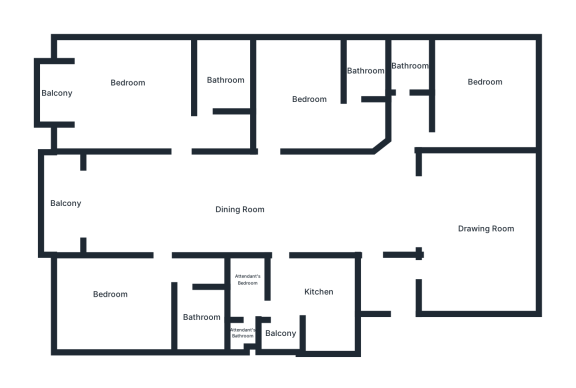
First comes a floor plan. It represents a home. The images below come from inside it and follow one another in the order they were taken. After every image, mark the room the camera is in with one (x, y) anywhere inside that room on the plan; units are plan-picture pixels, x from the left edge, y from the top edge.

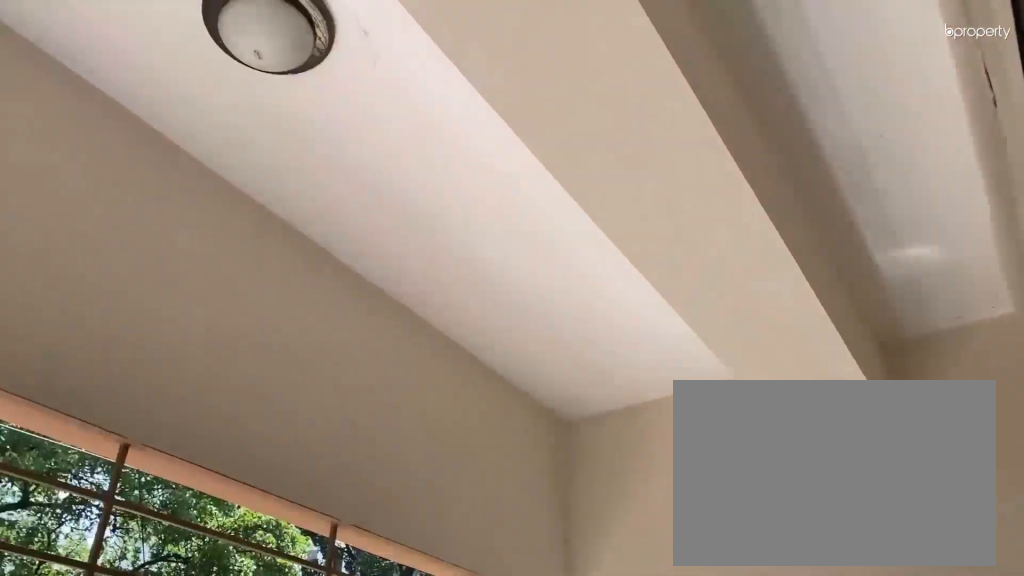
(52, 201)
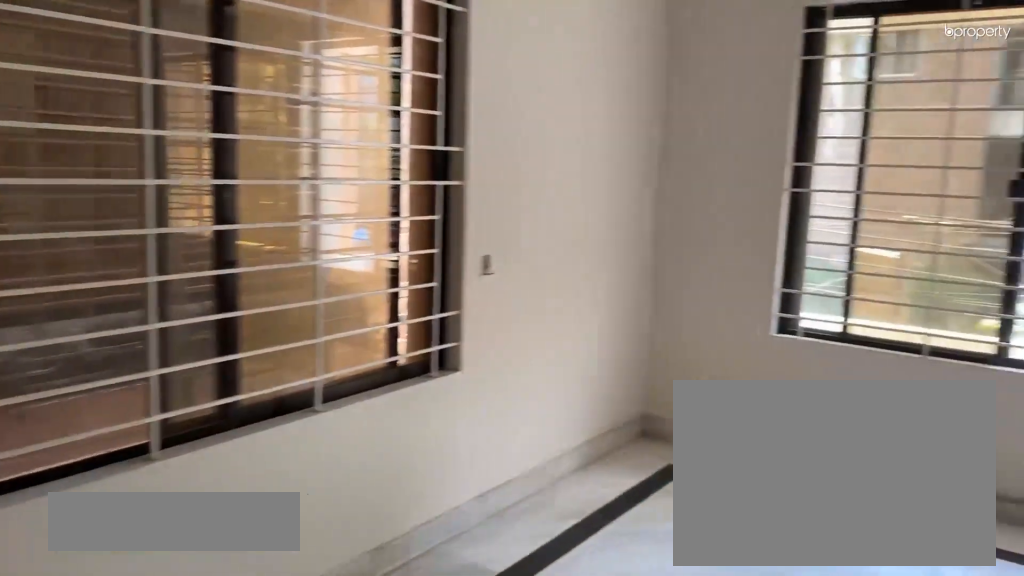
(113, 302)
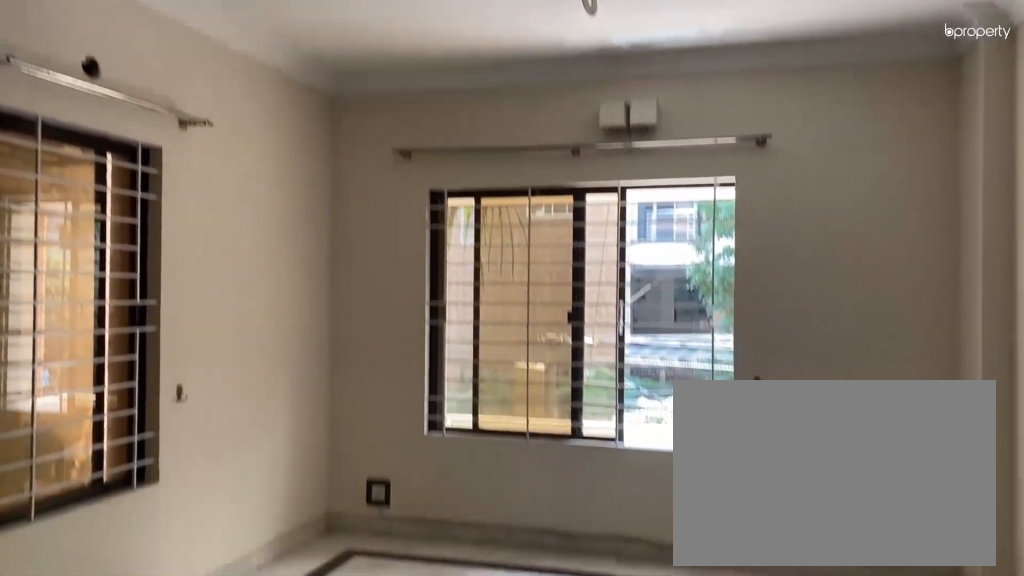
(120, 297)
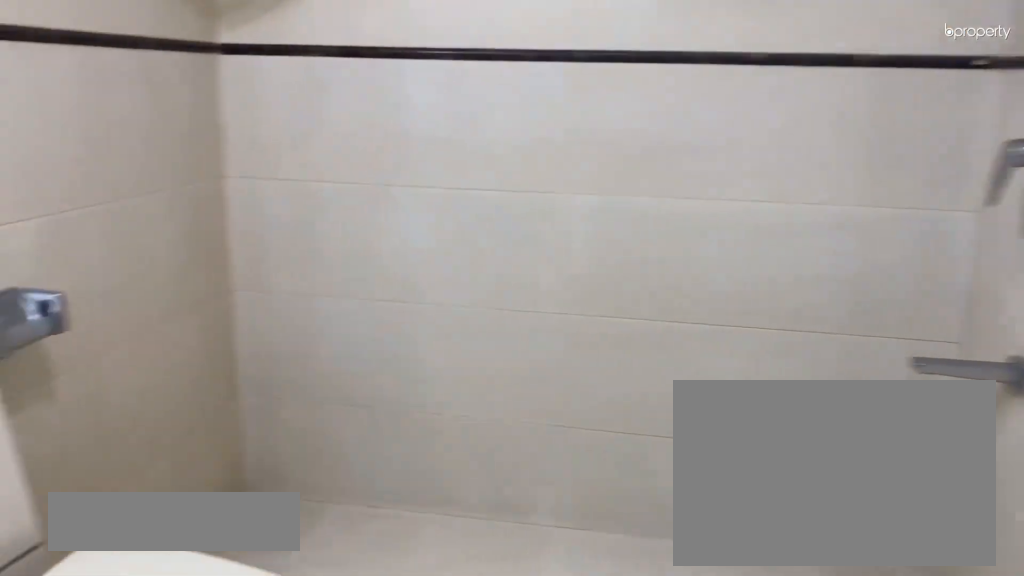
(199, 318)
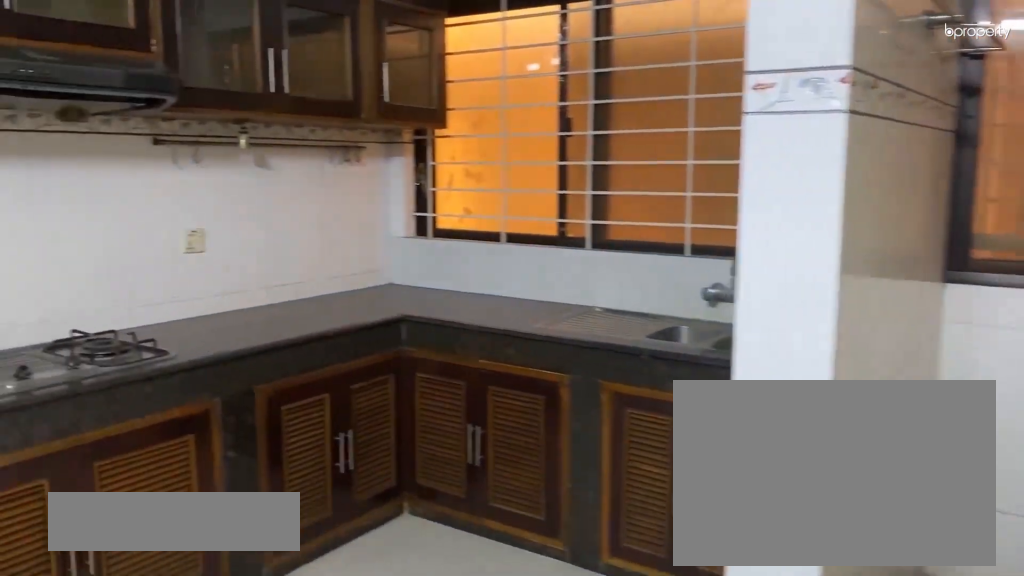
(320, 303)
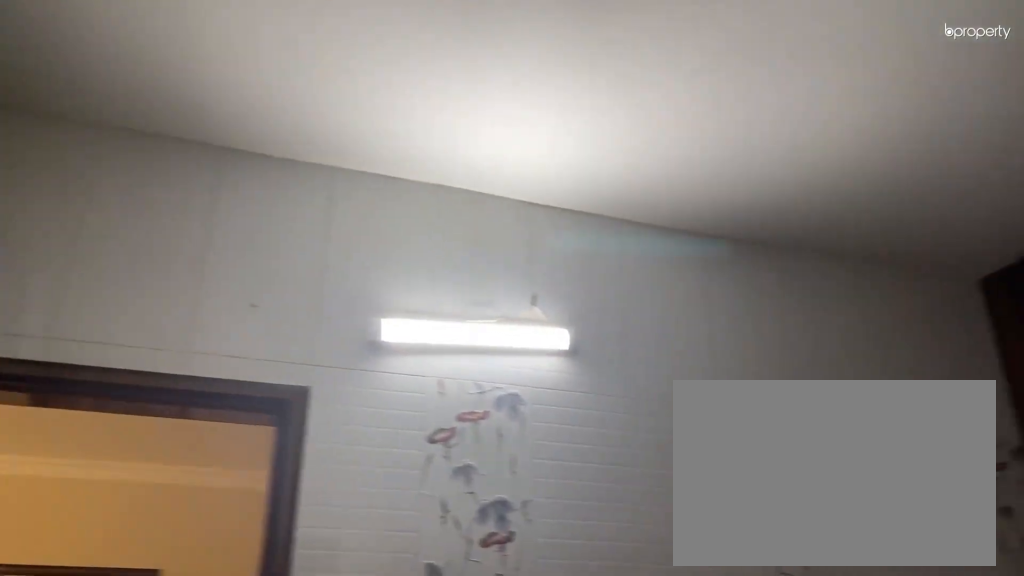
(320, 303)
